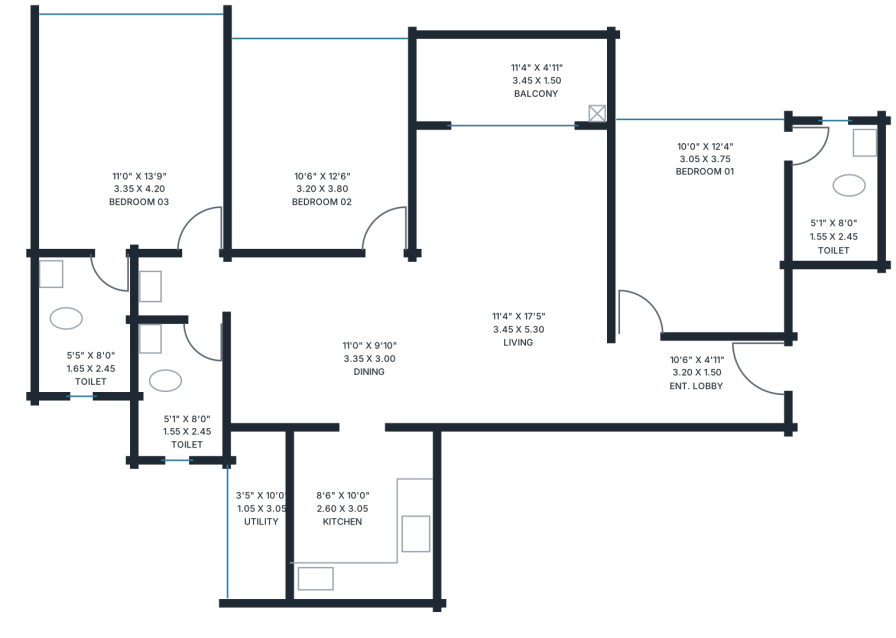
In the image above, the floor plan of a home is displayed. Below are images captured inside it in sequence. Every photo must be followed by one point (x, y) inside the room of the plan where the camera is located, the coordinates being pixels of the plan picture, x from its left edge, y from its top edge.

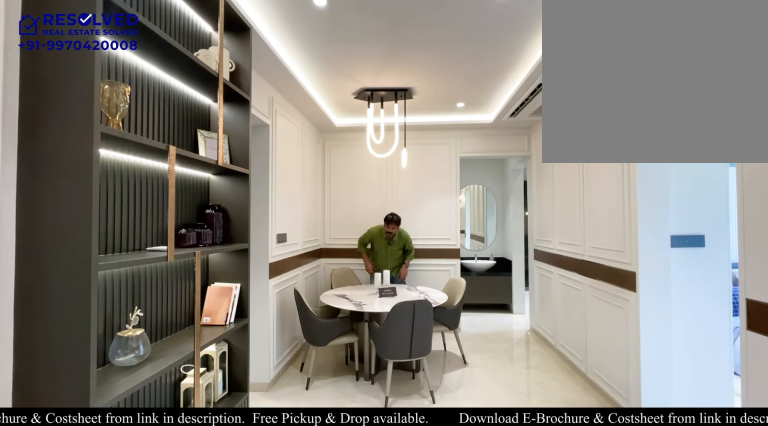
(325, 340)
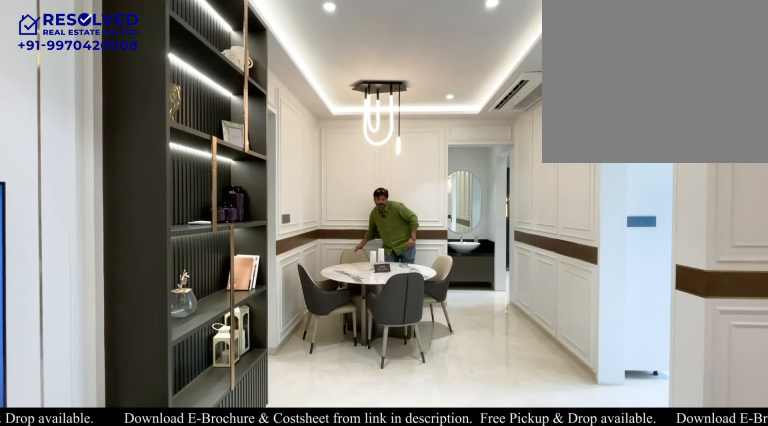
(325, 340)
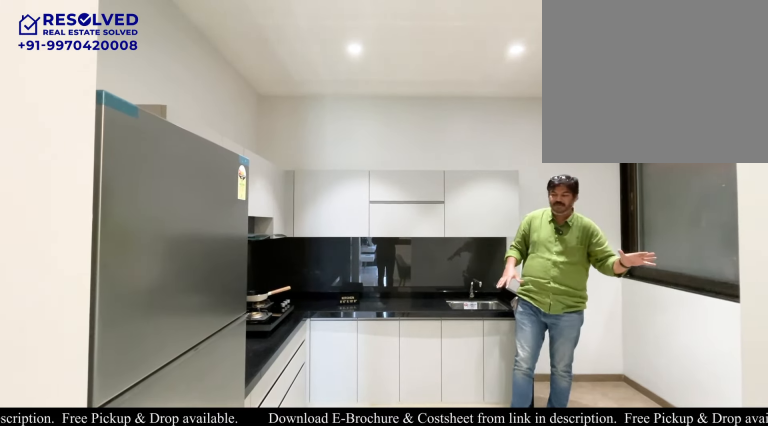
(362, 514)
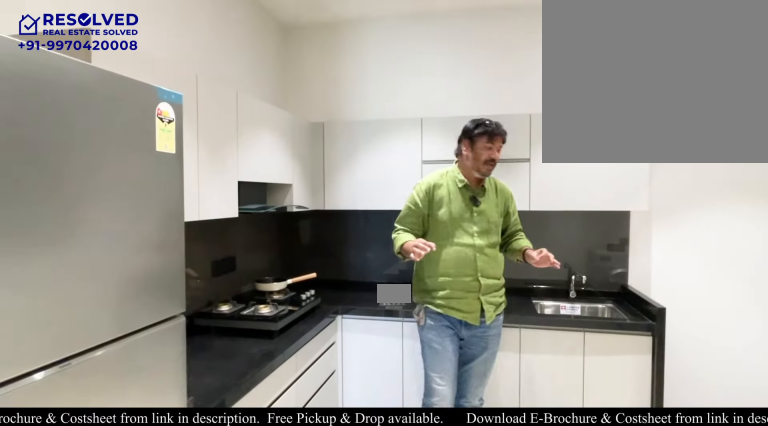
(362, 513)
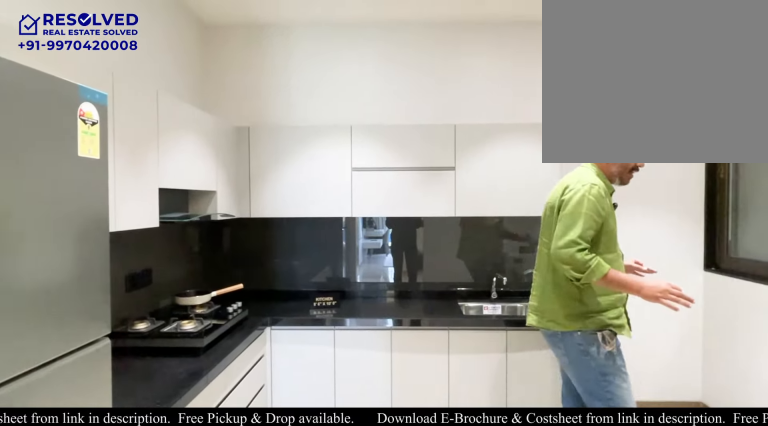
(362, 513)
